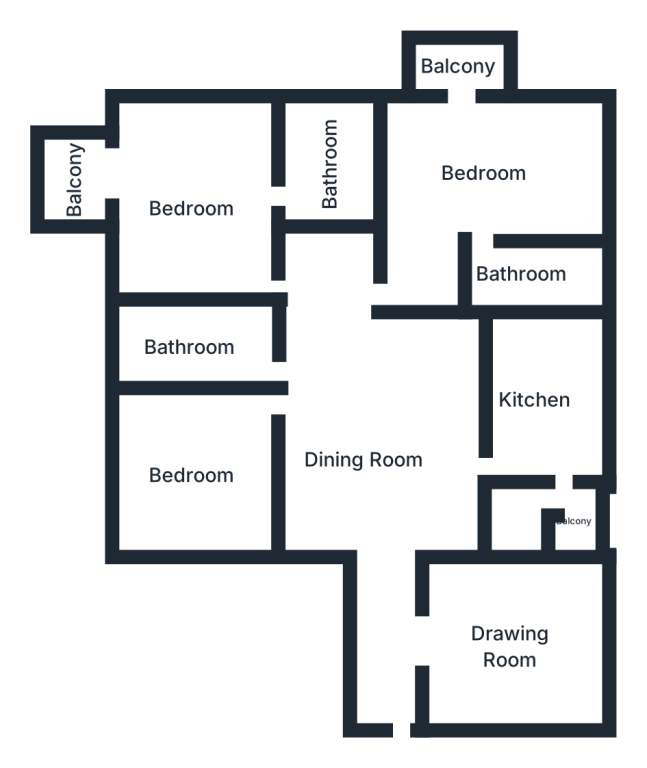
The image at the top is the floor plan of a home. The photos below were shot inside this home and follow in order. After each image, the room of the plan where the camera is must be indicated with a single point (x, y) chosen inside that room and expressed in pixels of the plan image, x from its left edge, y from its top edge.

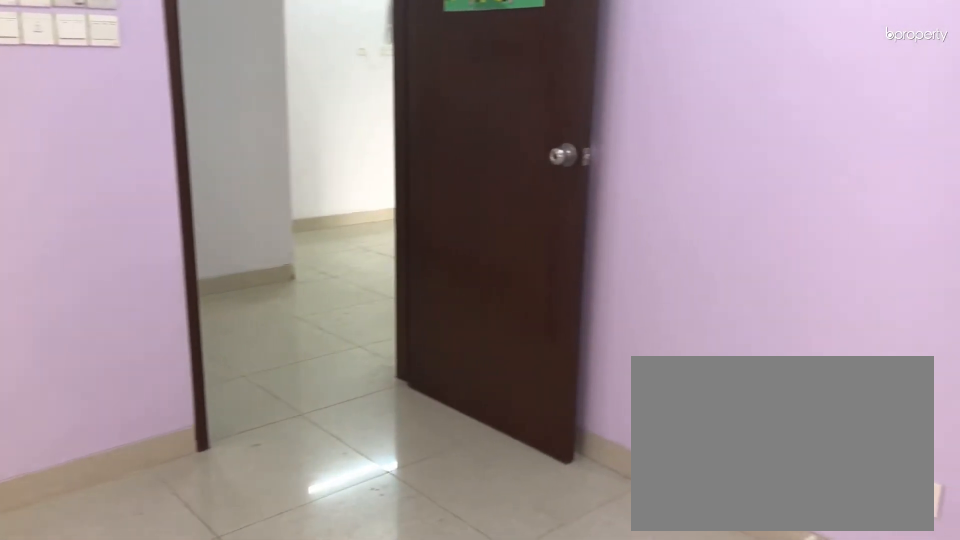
(190, 211)
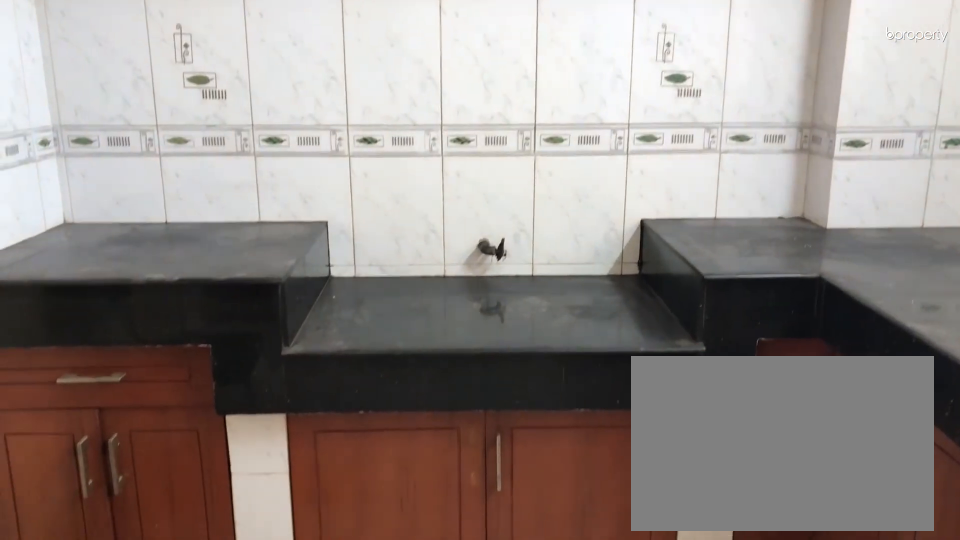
(535, 405)
